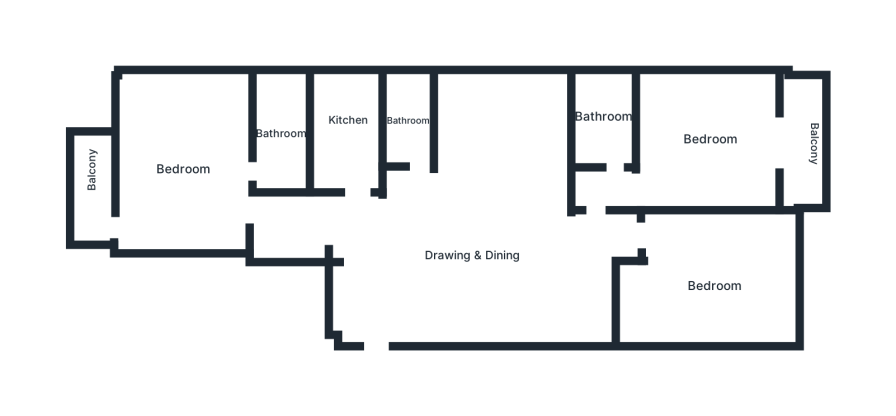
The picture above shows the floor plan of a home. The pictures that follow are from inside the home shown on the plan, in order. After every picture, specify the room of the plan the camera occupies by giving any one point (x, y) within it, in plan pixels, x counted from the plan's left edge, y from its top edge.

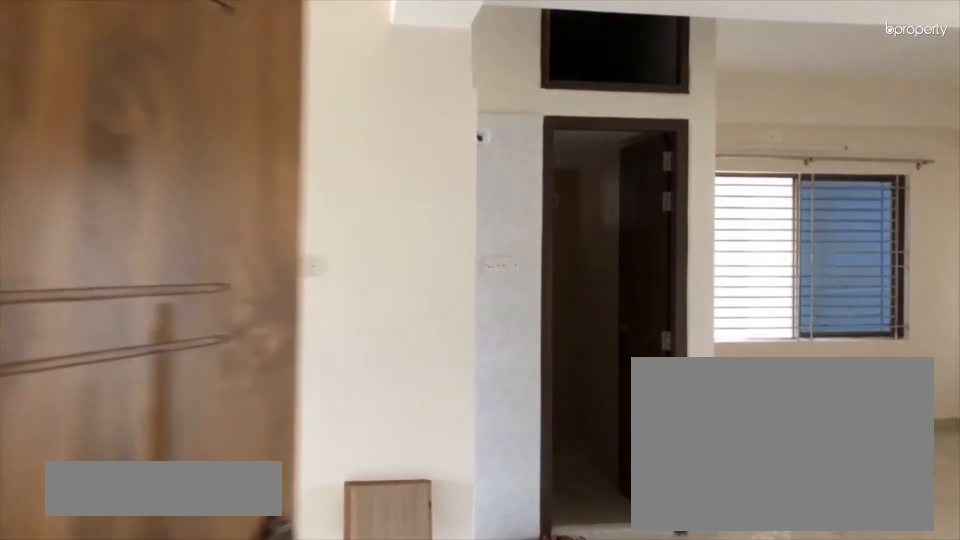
(418, 263)
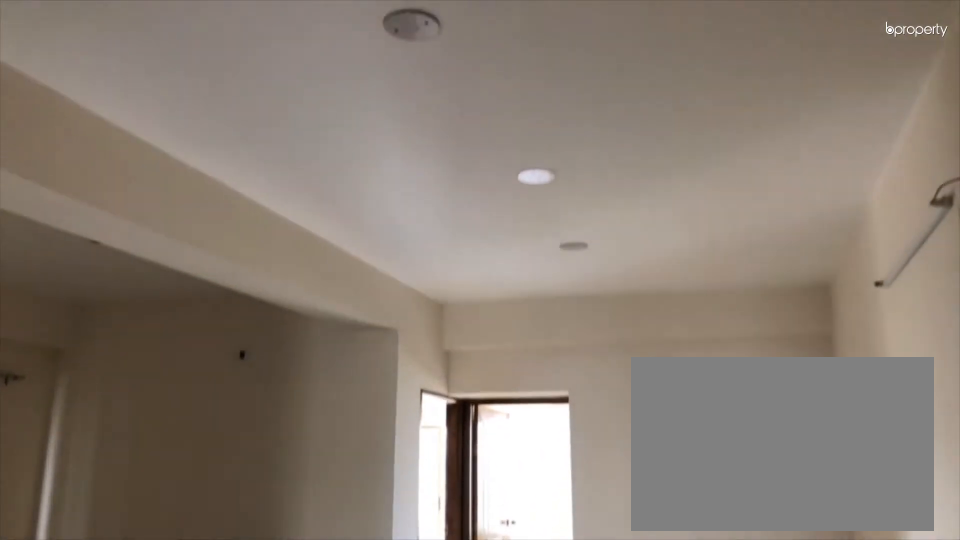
(530, 268)
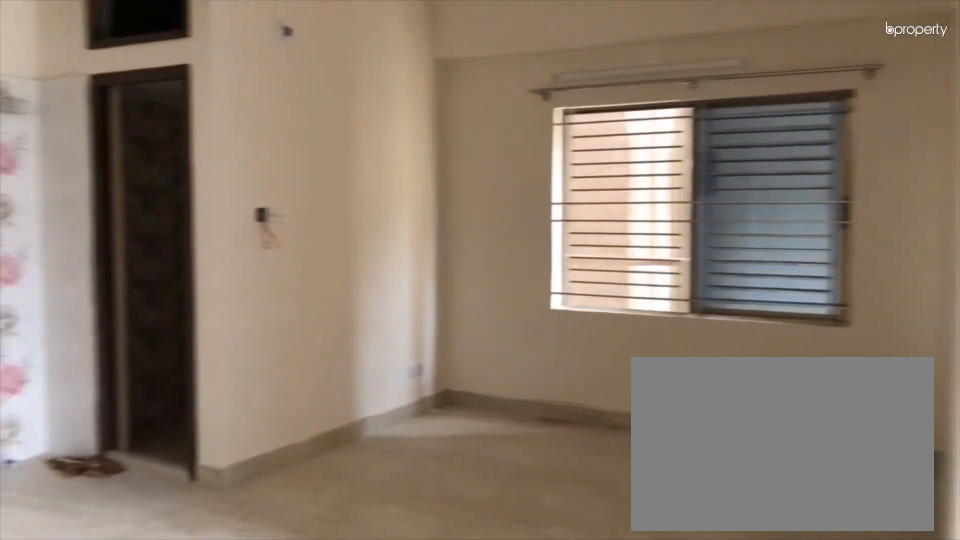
(432, 244)
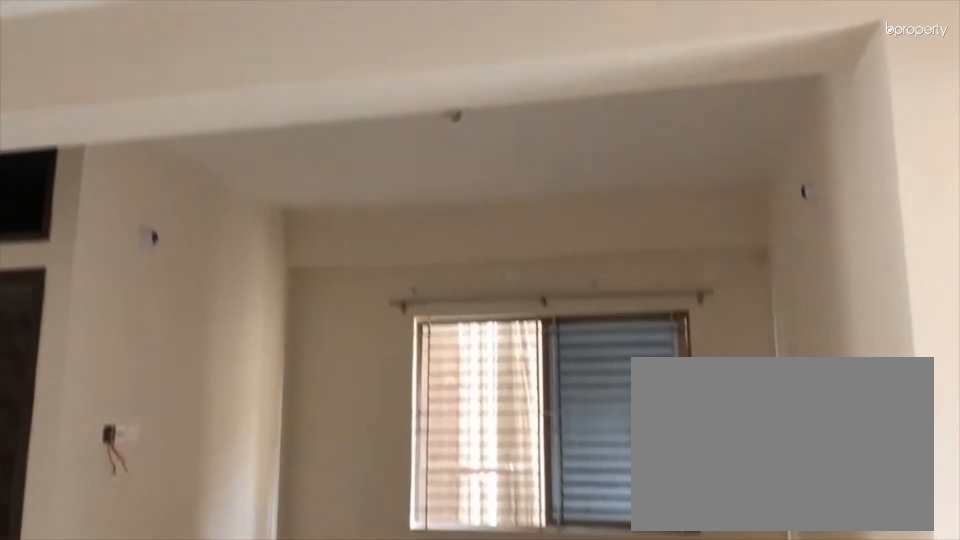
(432, 244)
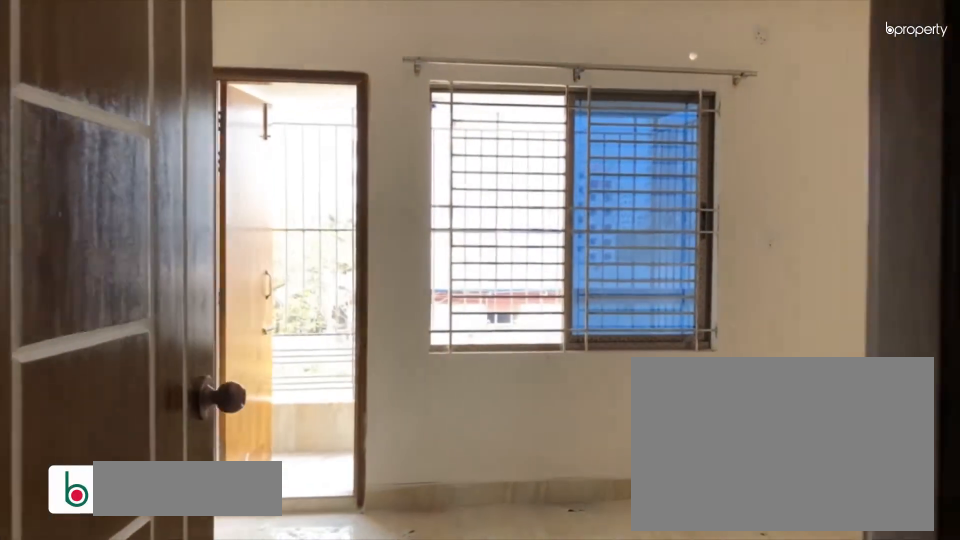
(181, 149)
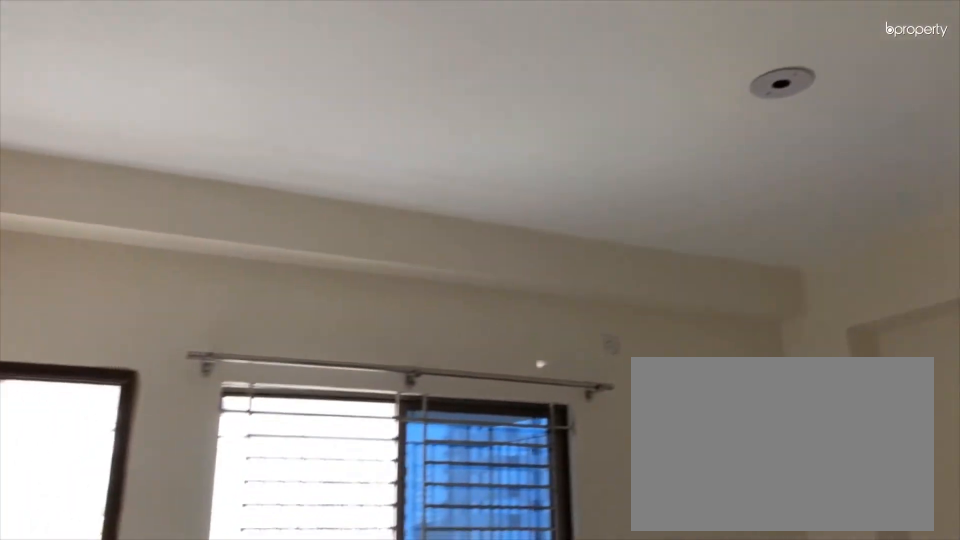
(181, 149)
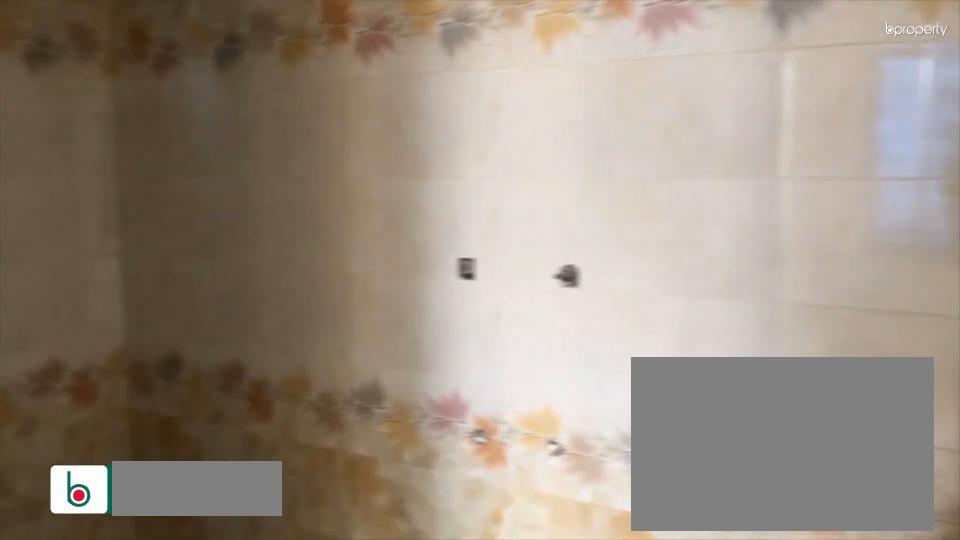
(283, 128)
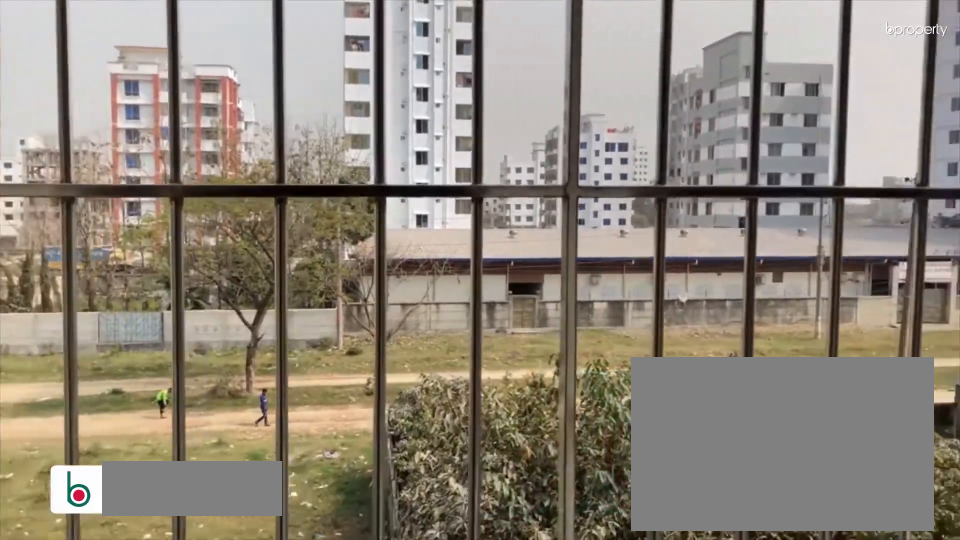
(89, 196)
